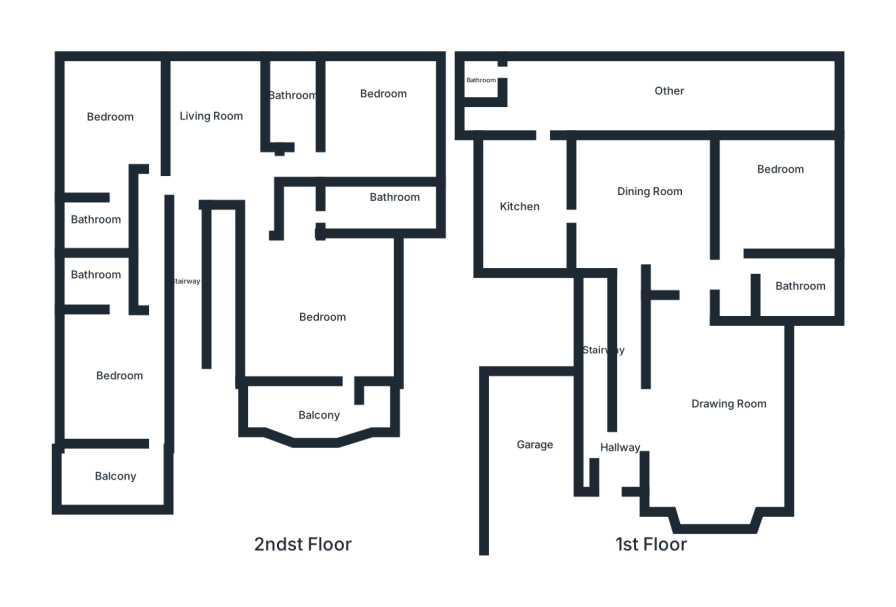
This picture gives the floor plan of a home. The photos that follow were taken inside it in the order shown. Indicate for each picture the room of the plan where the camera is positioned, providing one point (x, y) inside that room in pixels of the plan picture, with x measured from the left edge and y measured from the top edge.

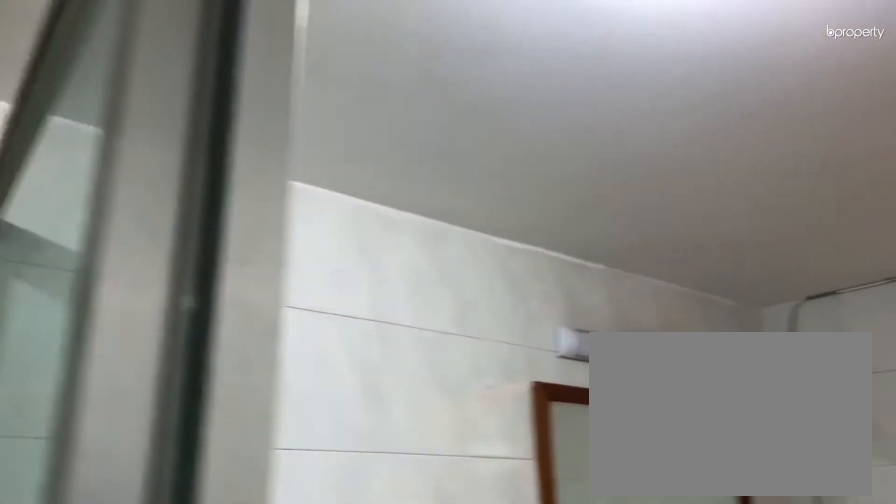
(793, 287)
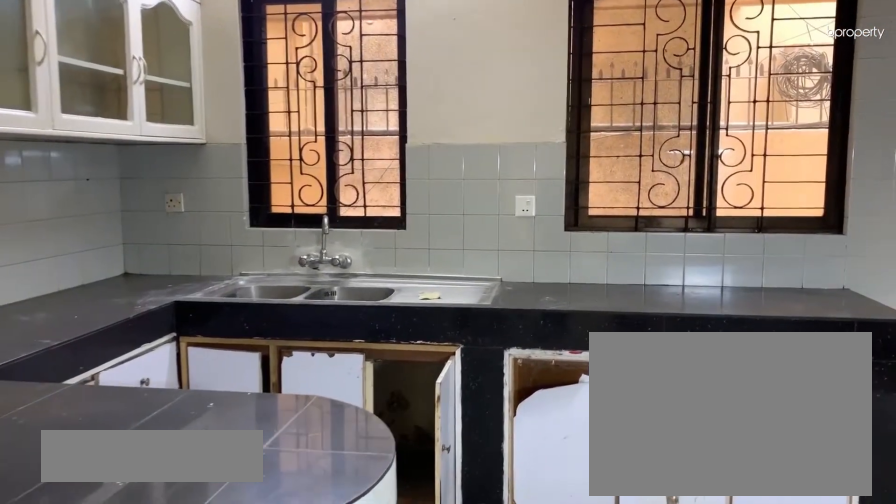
(505, 205)
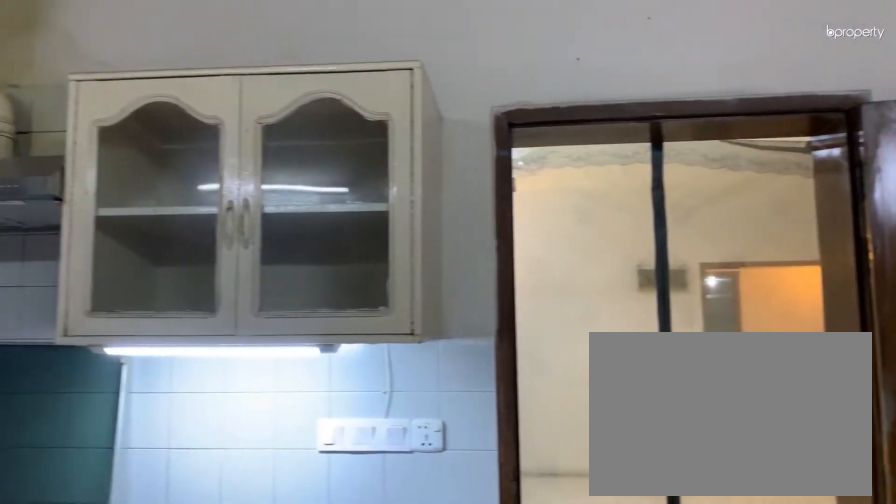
(505, 205)
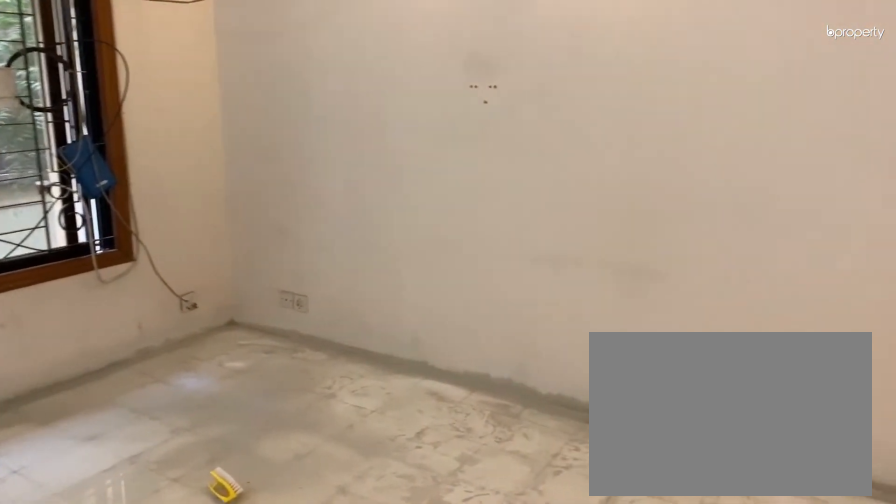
(212, 117)
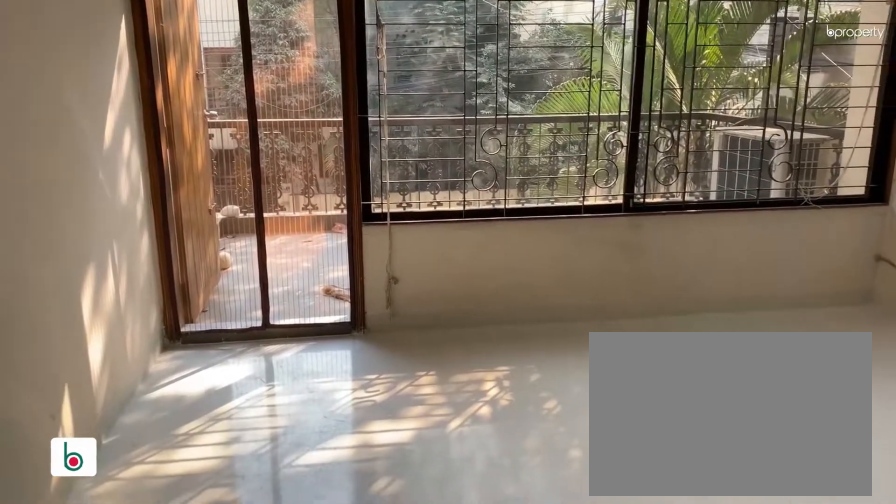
(114, 381)
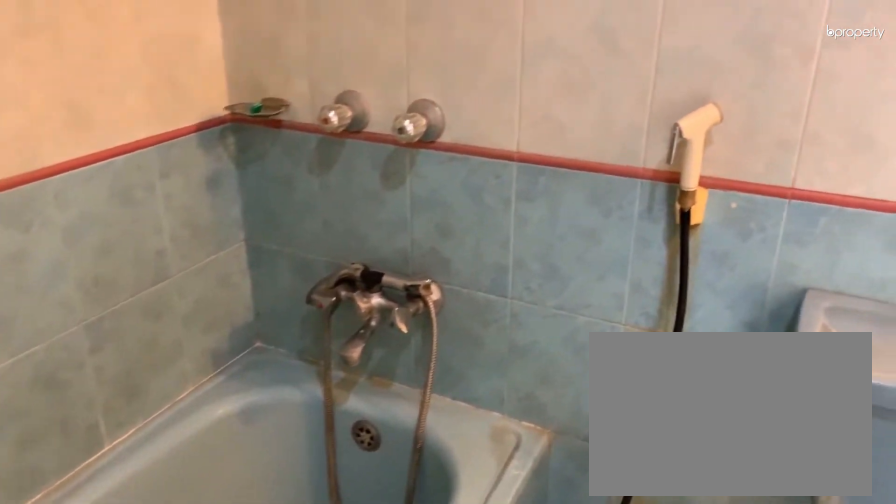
(94, 276)
